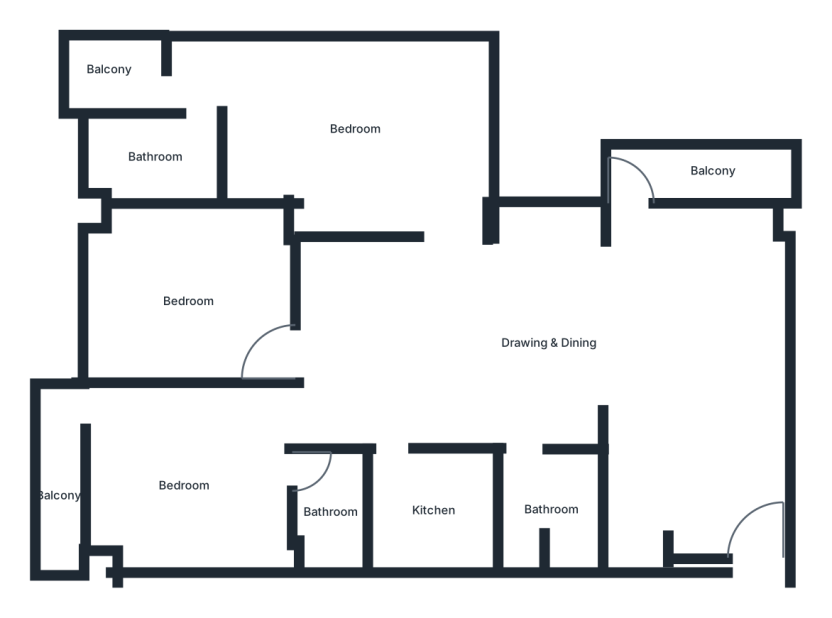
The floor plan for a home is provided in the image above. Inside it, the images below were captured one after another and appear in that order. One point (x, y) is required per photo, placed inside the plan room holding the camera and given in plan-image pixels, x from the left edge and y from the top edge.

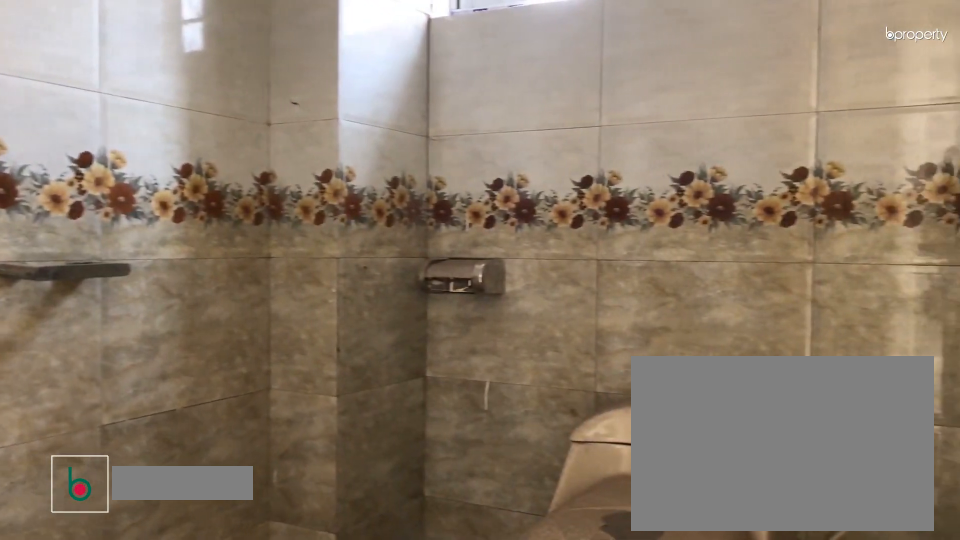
(153, 160)
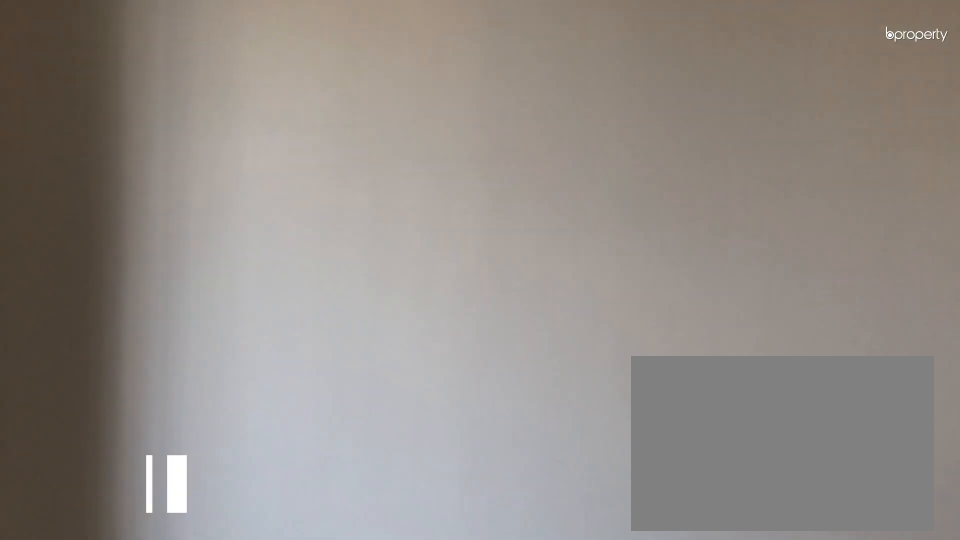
(193, 300)
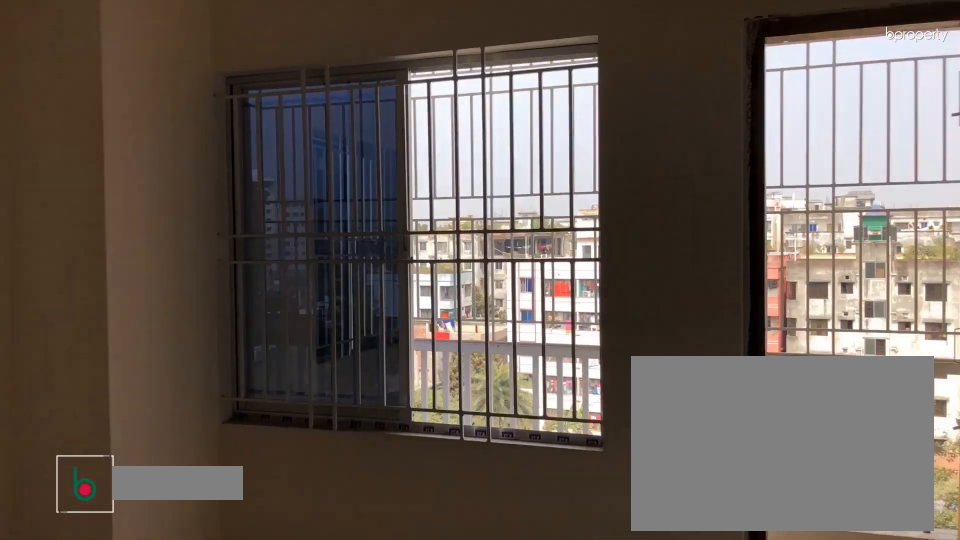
(189, 487)
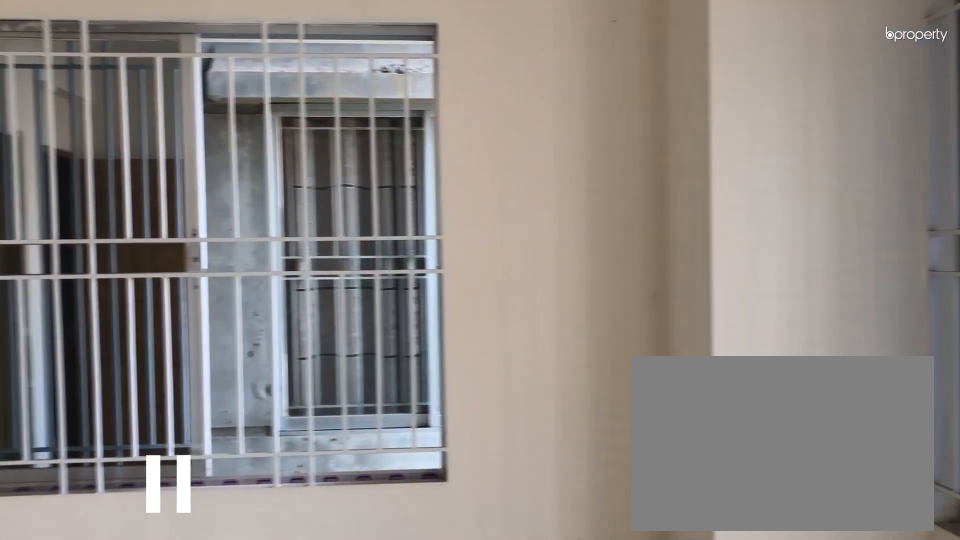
(189, 487)
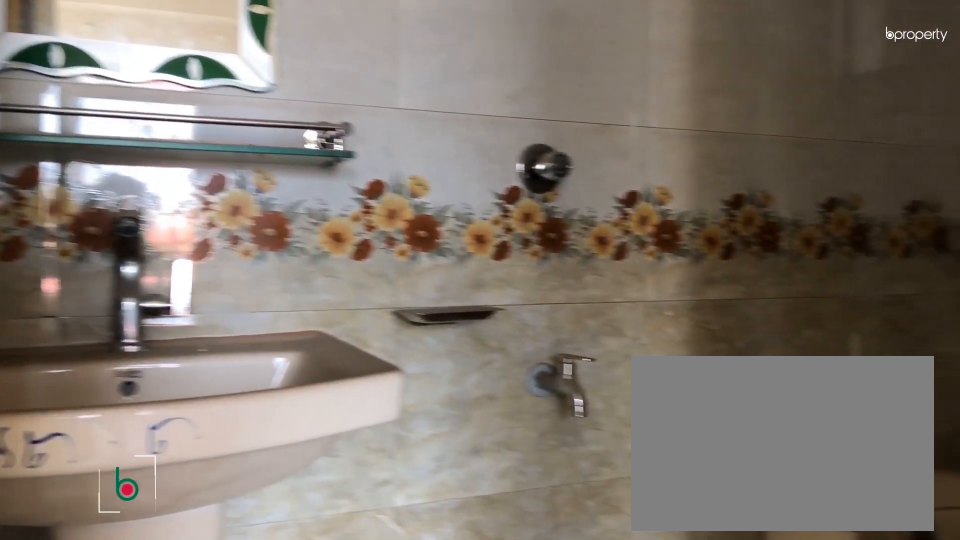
(330, 508)
